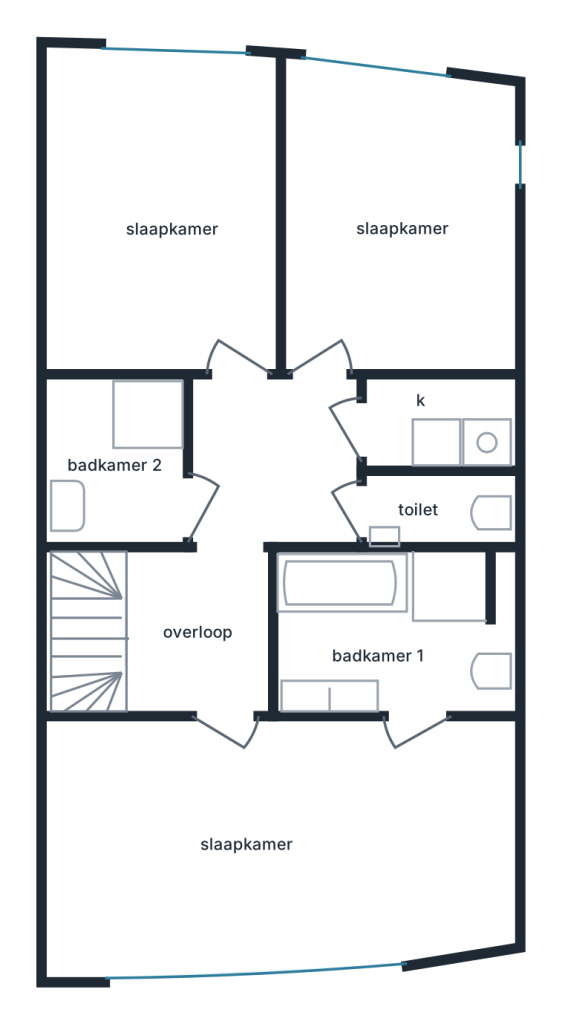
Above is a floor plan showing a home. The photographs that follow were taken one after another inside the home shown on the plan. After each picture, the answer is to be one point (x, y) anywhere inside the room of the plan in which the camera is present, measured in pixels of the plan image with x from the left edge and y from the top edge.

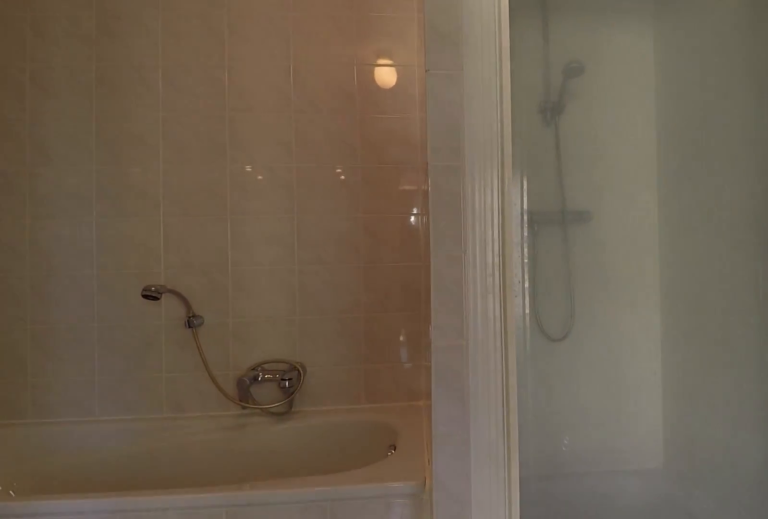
(383, 625)
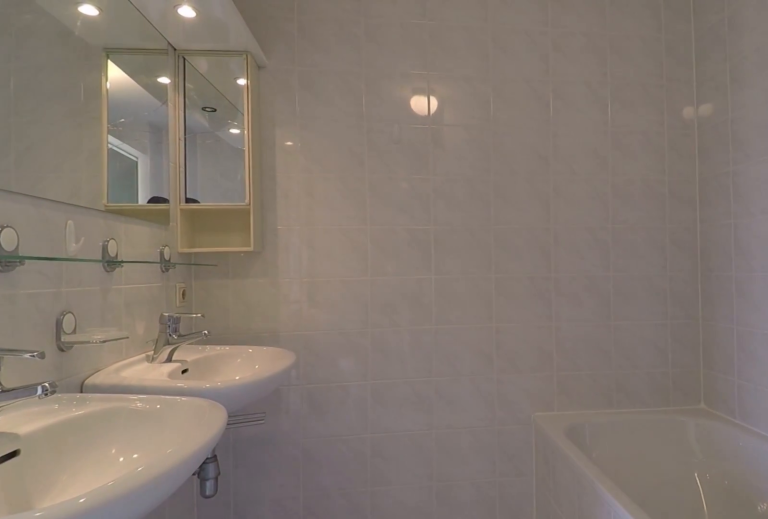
(383, 625)
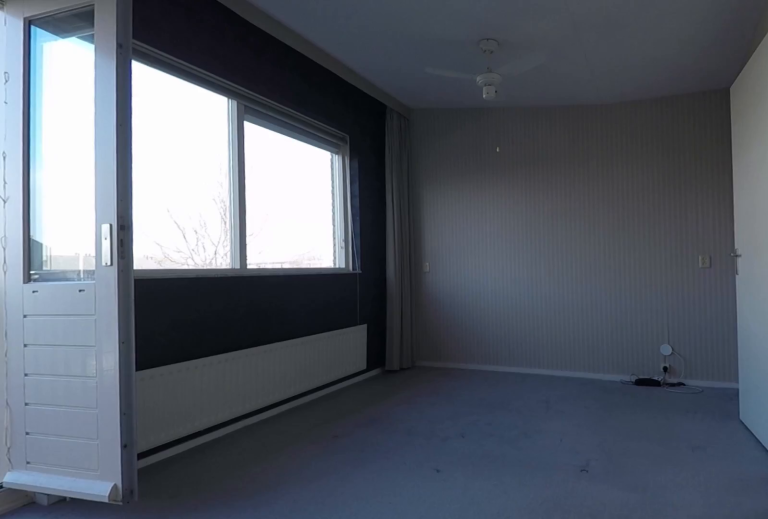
(277, 842)
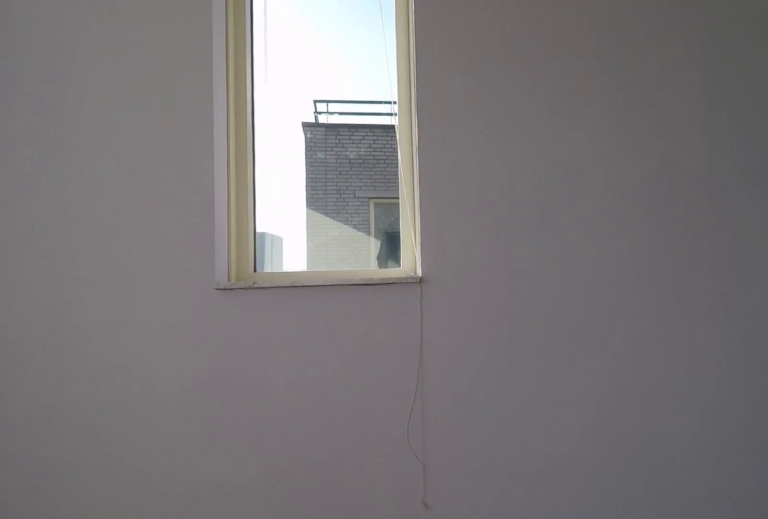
(395, 222)
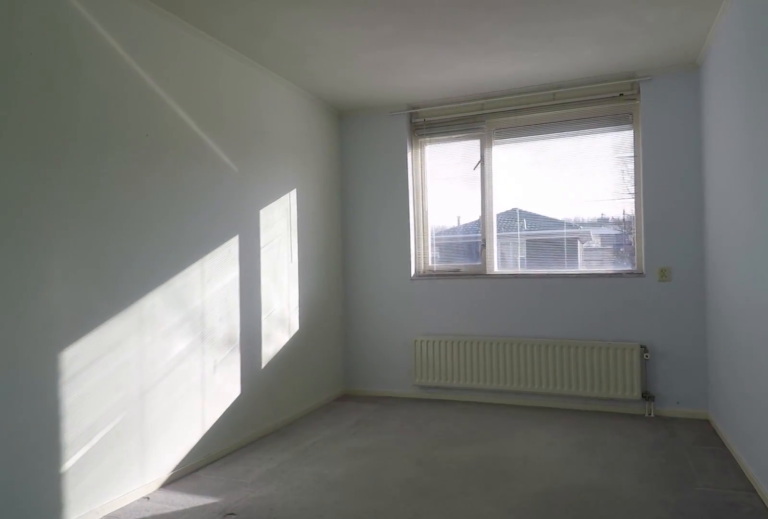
(164, 213)
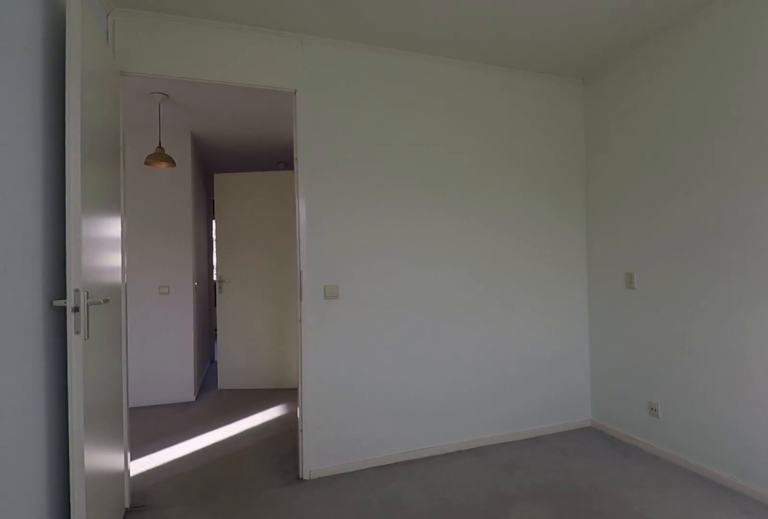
(164, 213)
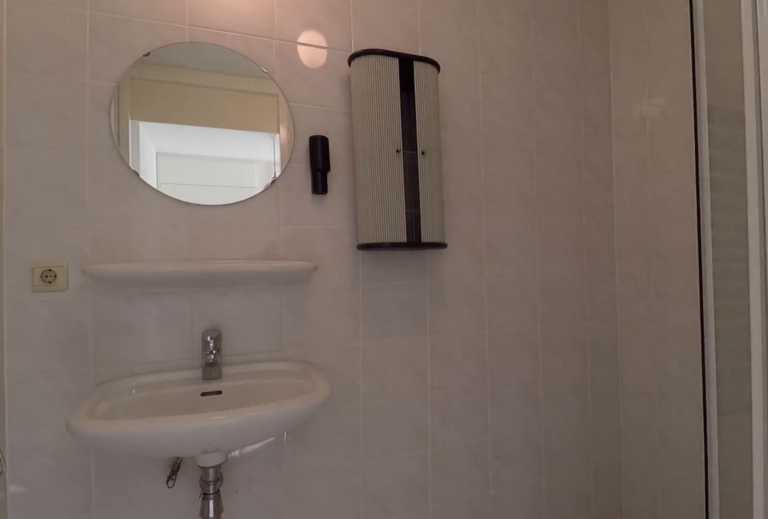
(125, 450)
